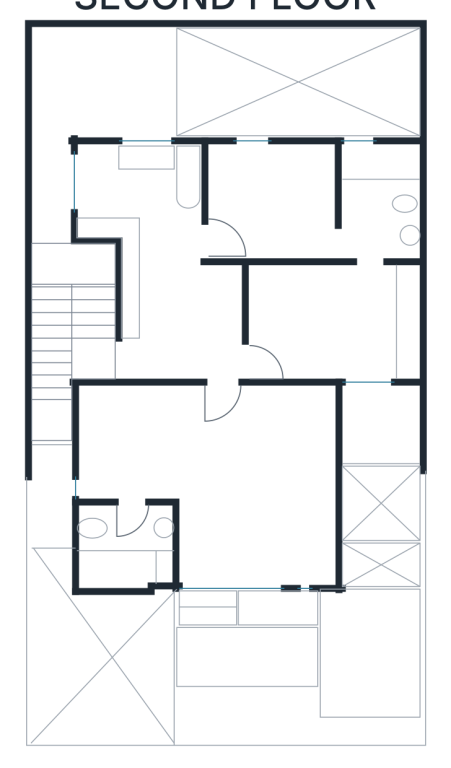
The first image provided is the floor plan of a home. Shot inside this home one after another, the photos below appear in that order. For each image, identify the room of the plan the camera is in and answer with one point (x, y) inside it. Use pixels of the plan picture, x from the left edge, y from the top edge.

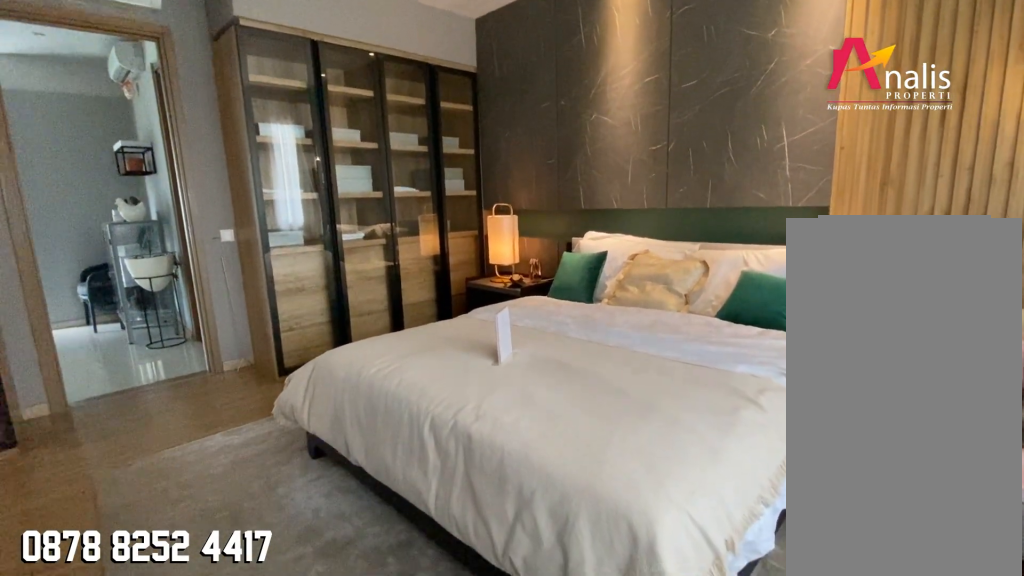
(216, 481)
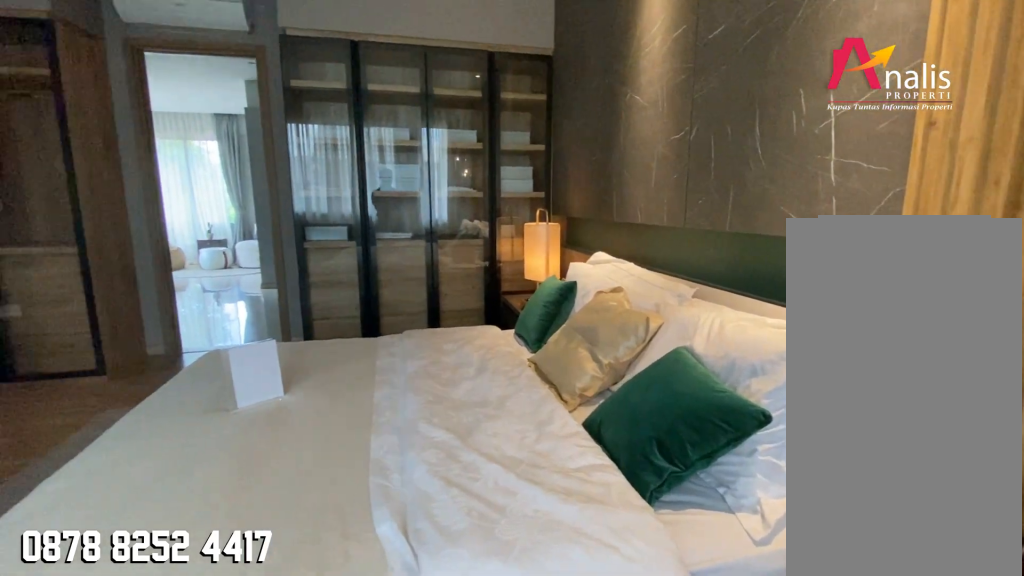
(216, 481)
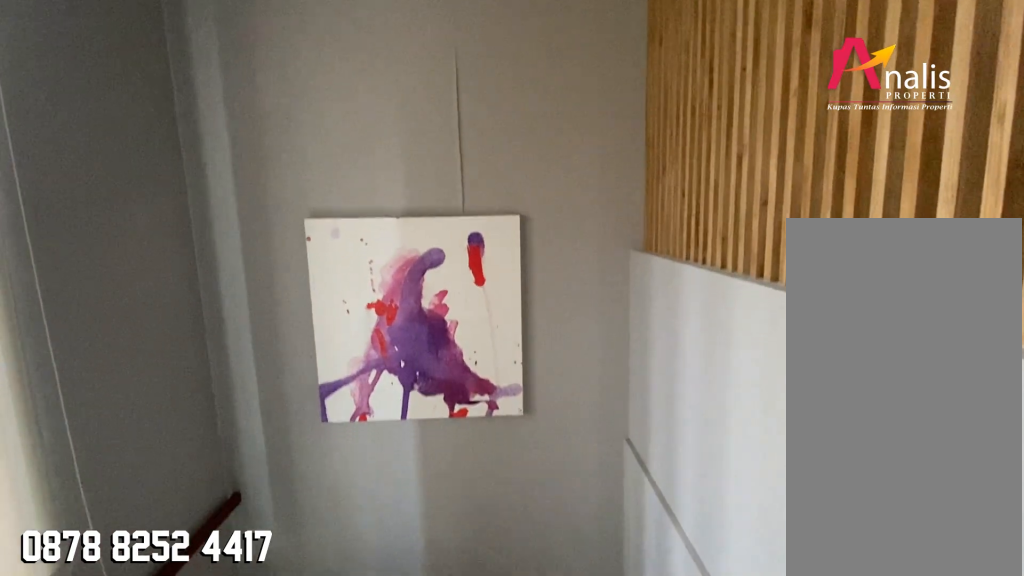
(69, 329)
